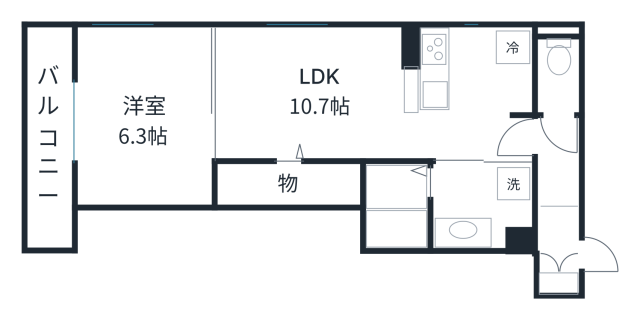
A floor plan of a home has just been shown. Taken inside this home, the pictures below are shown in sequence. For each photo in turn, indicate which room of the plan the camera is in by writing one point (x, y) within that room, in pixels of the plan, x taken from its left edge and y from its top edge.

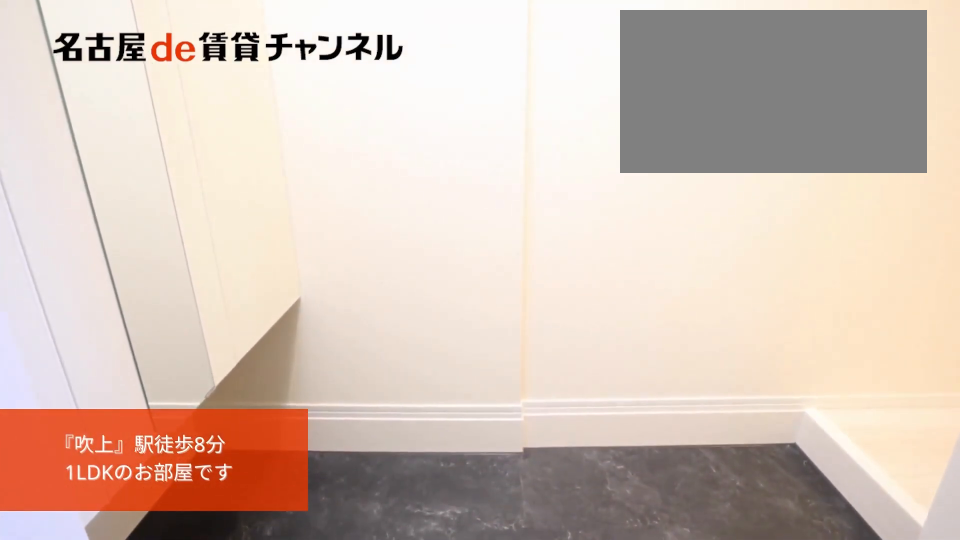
(559, 252)
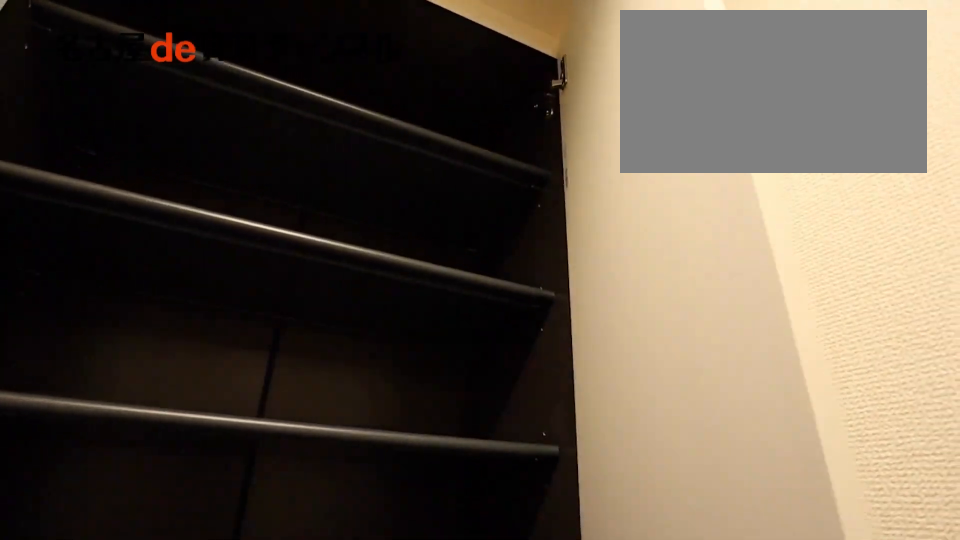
(559, 252)
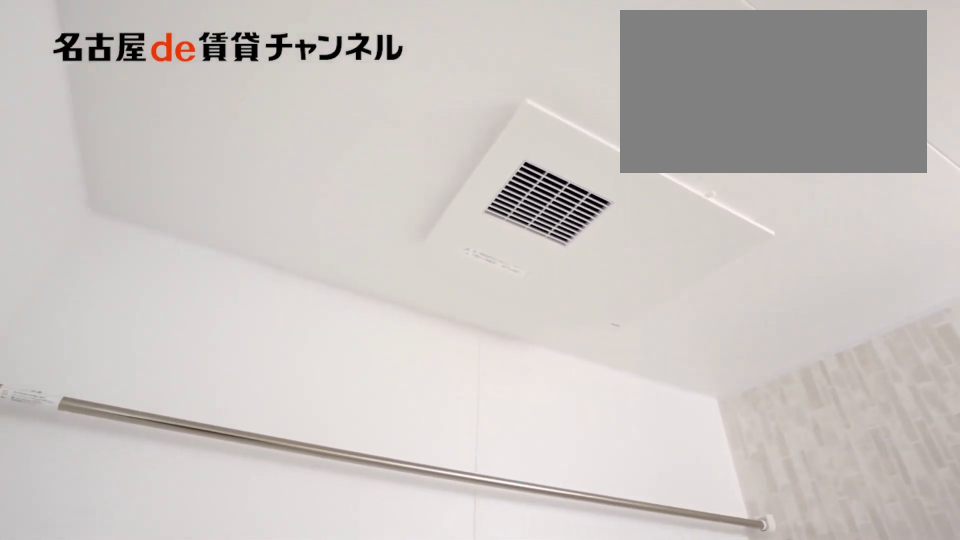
(396, 209)
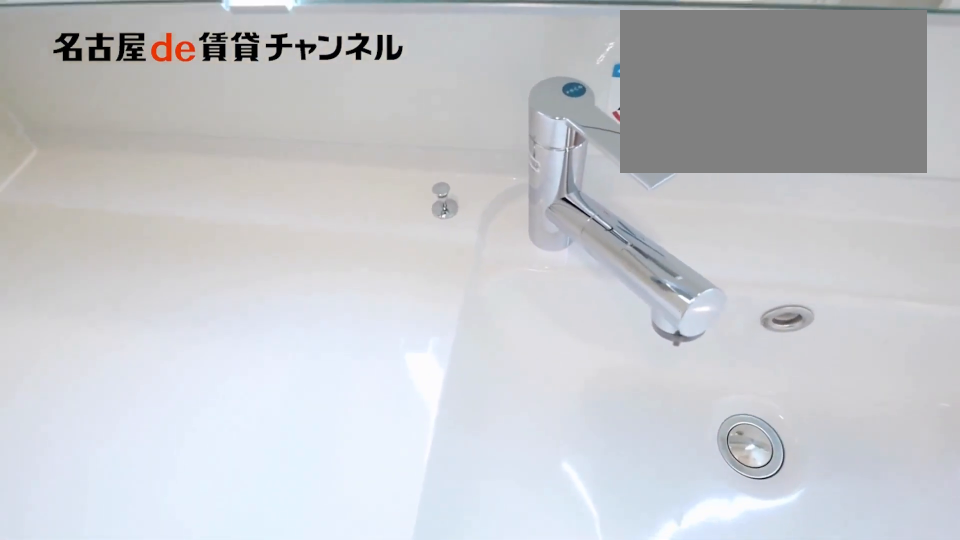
(483, 208)
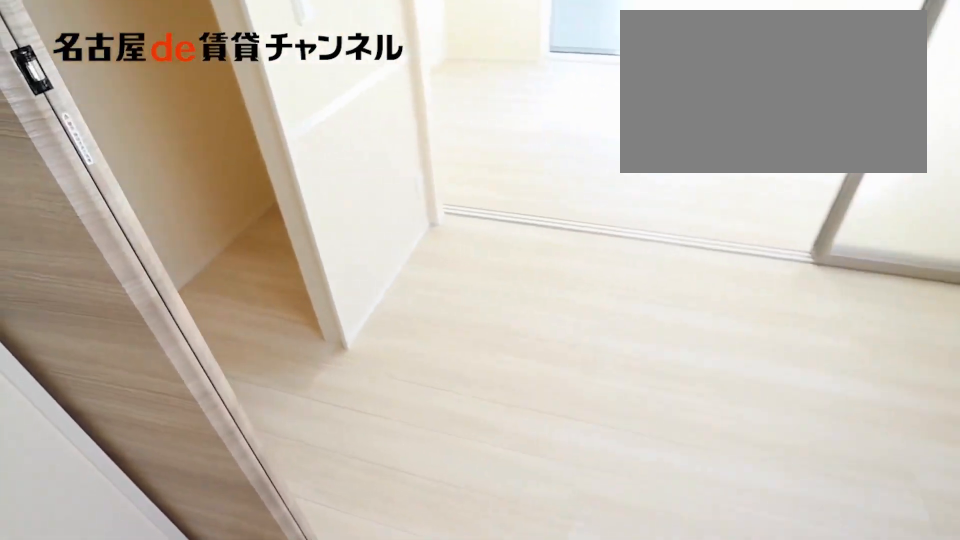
(308, 95)
